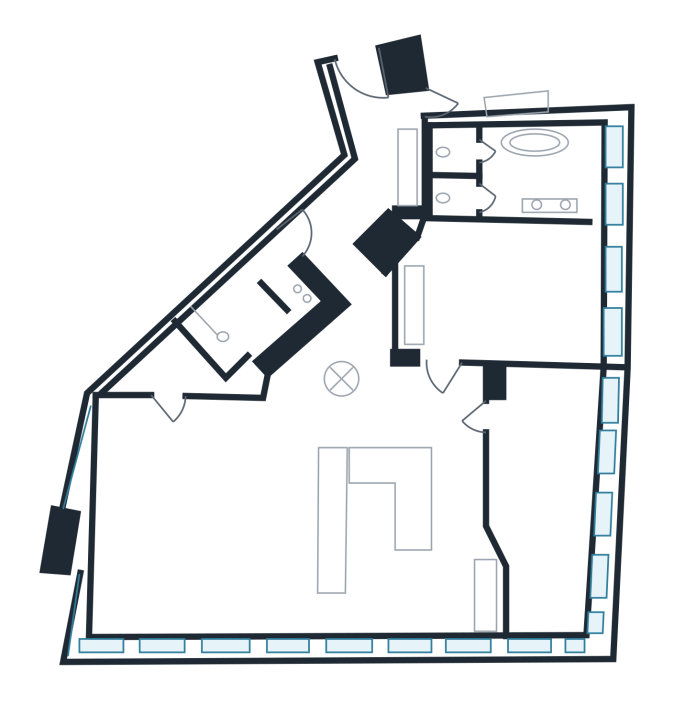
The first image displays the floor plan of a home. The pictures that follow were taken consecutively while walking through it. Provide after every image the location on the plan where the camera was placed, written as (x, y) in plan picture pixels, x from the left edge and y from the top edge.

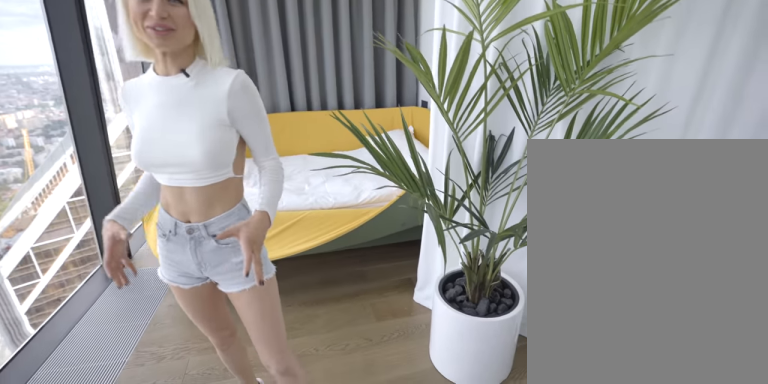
(559, 539)
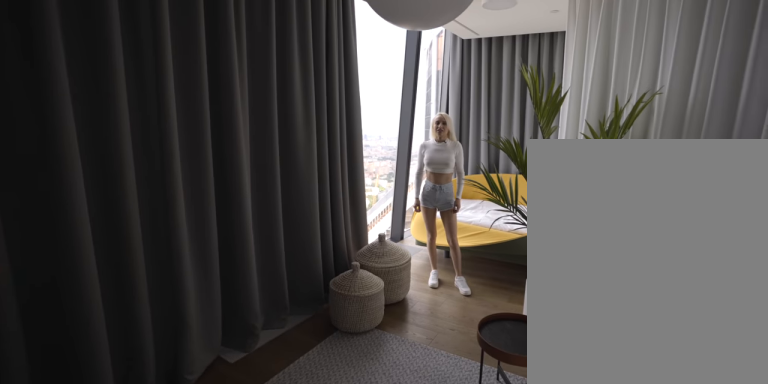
(544, 426)
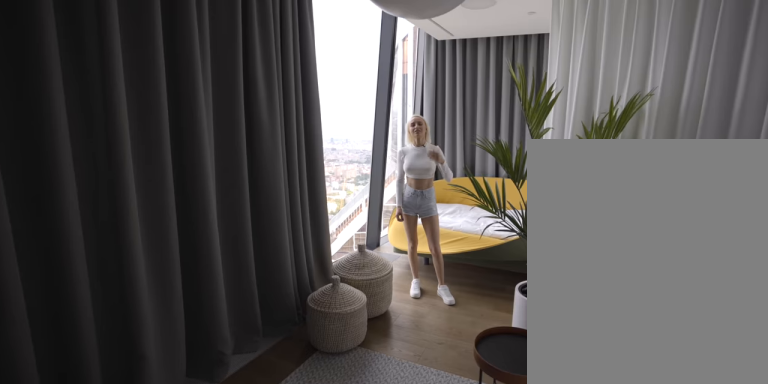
(544, 426)
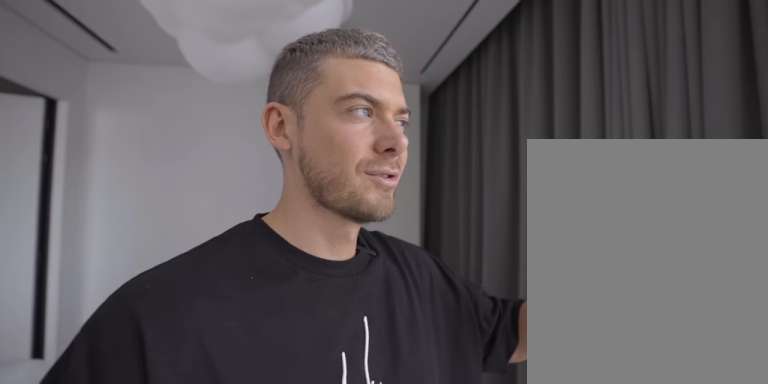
(545, 427)
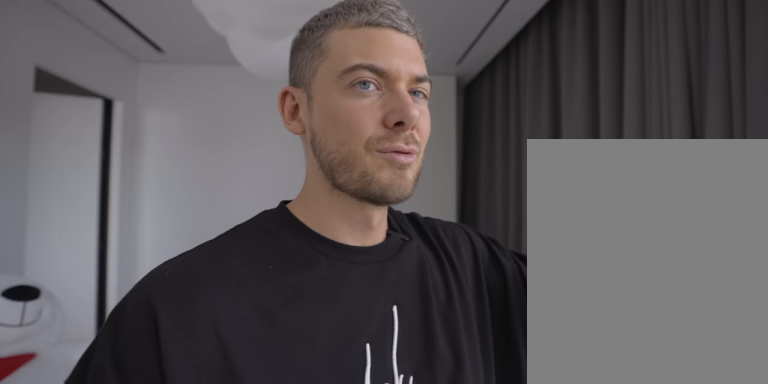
(545, 426)
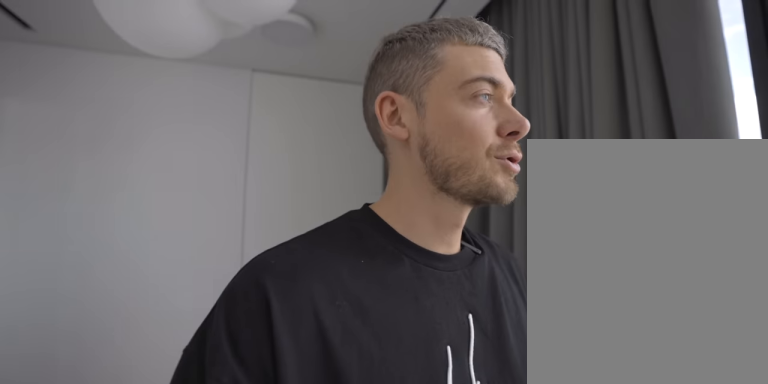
(544, 426)
